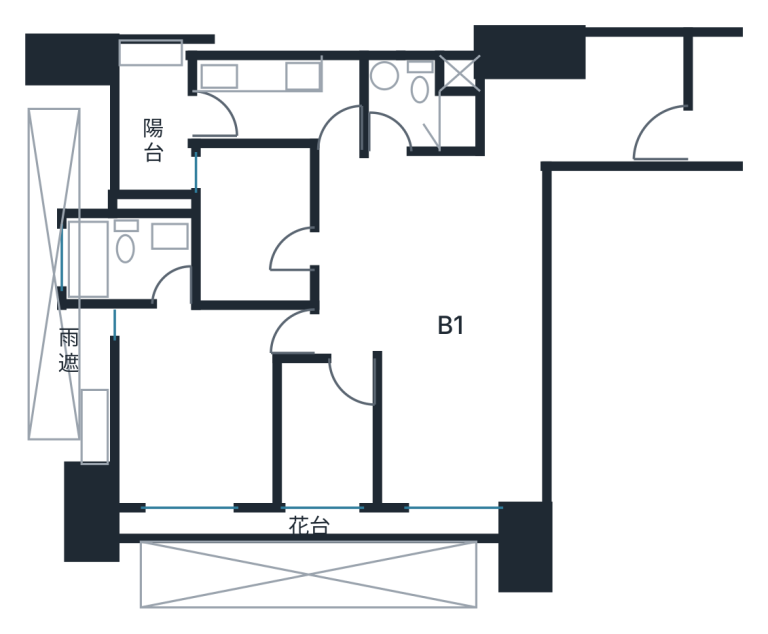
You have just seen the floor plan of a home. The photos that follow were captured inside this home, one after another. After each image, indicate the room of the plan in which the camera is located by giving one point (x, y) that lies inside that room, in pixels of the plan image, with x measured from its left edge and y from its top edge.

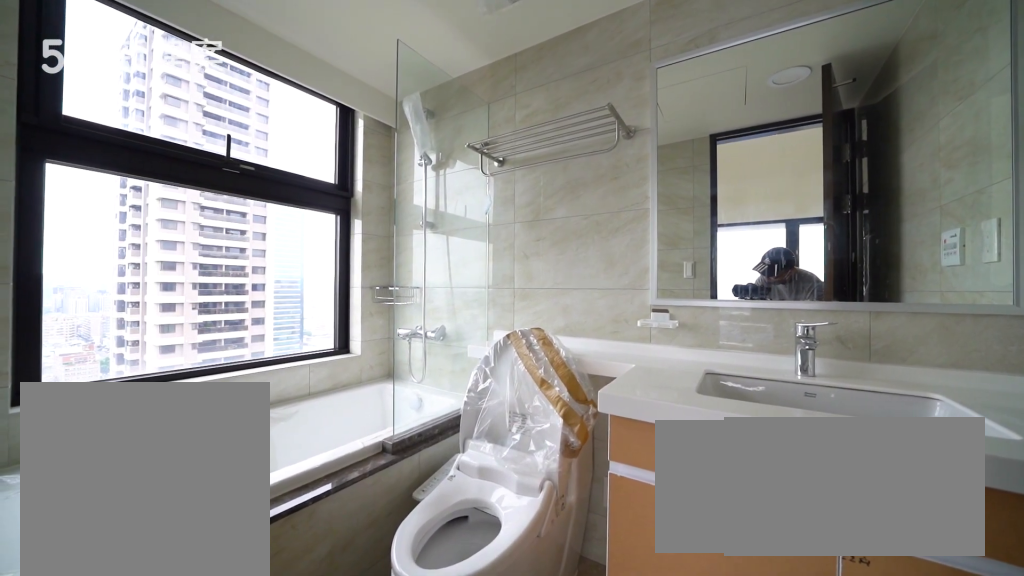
(128, 259)
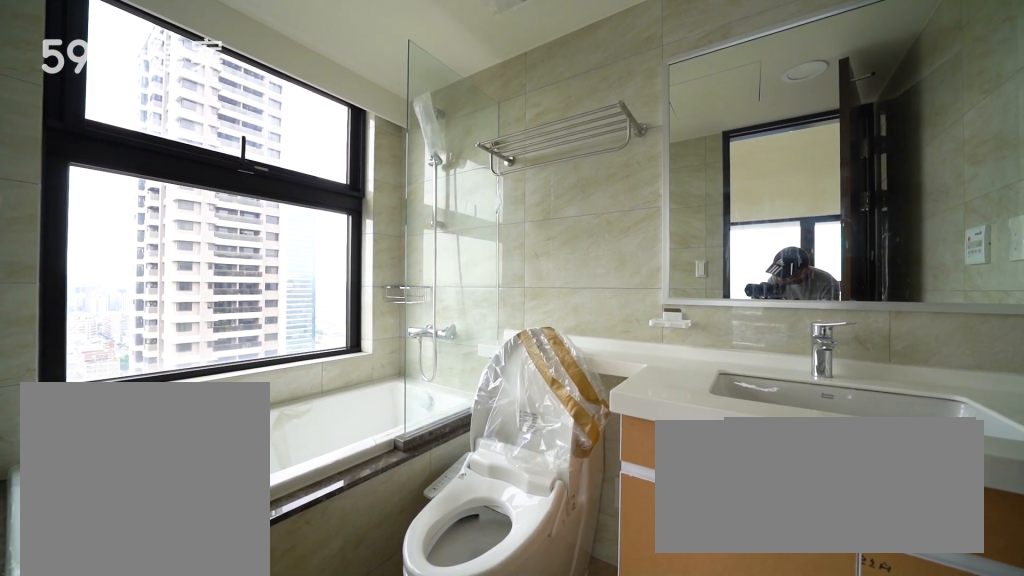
(128, 259)
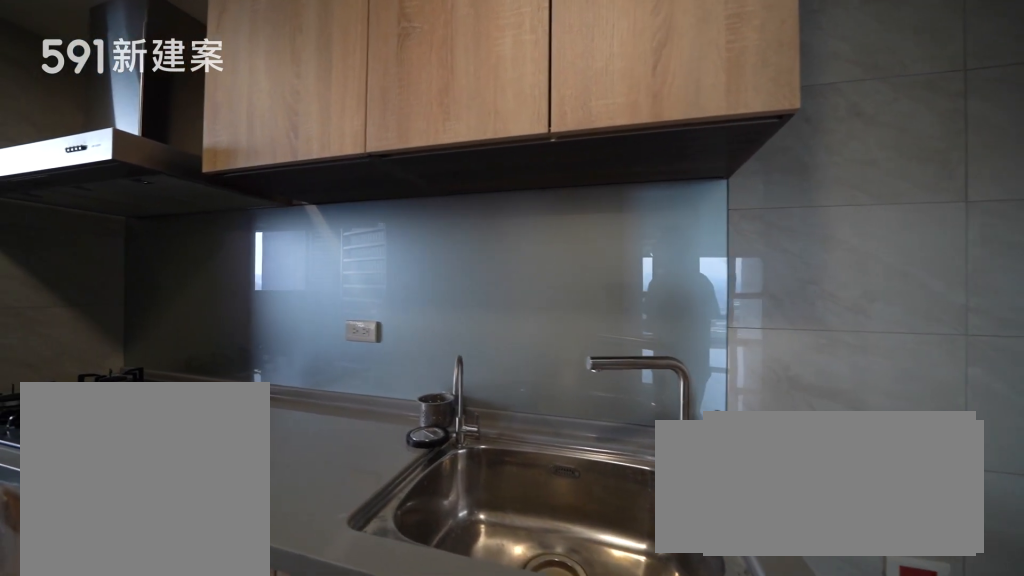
(279, 99)
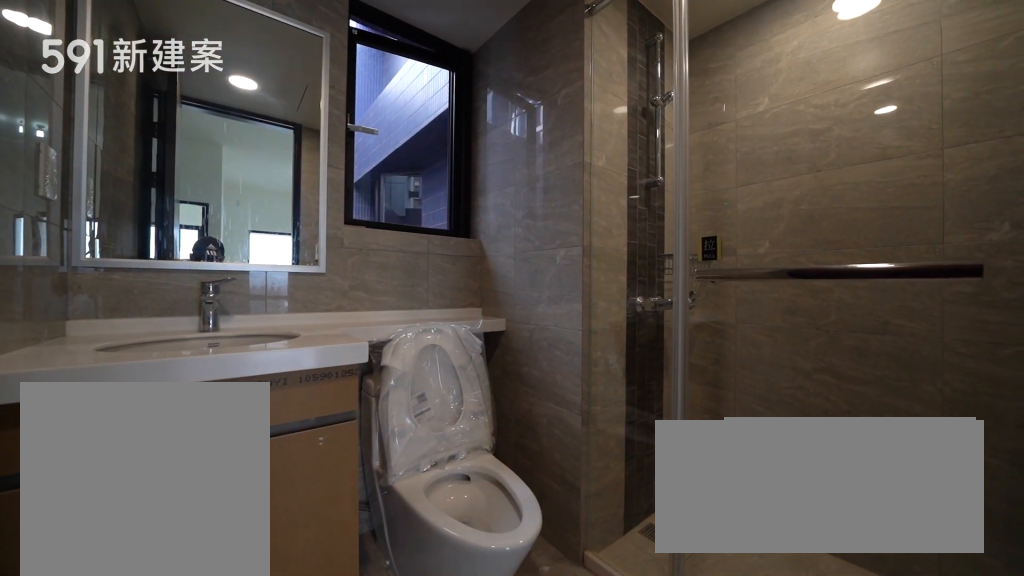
(418, 110)
